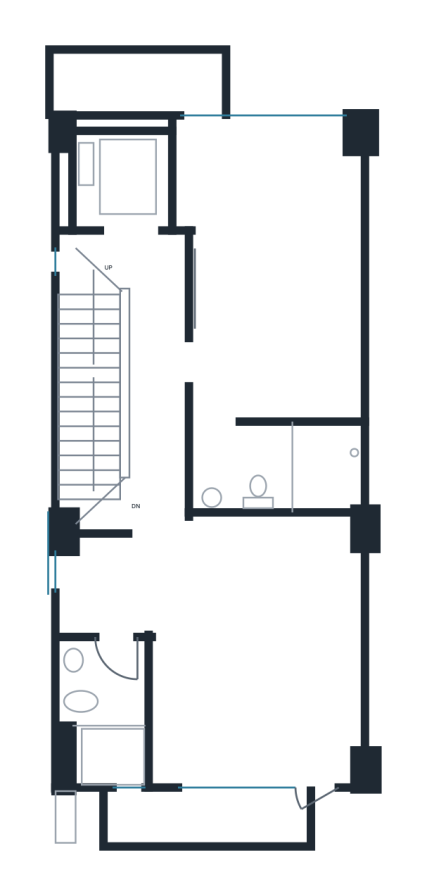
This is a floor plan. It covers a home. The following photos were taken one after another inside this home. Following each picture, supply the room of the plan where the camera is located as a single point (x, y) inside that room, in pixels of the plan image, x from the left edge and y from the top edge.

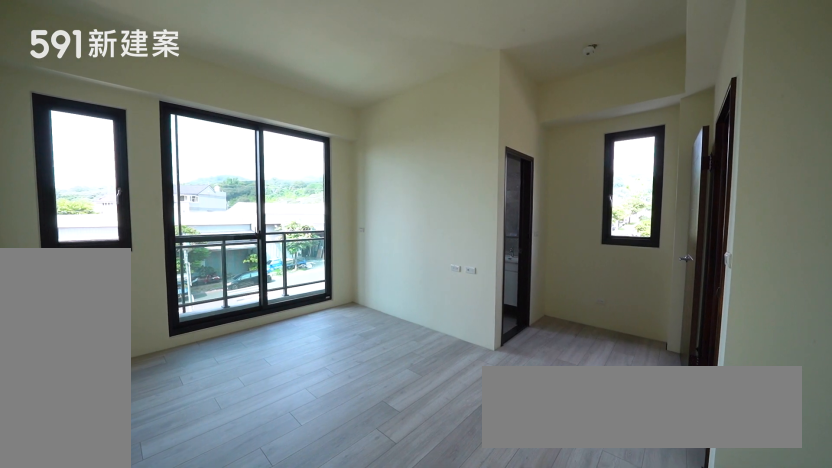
(229, 643)
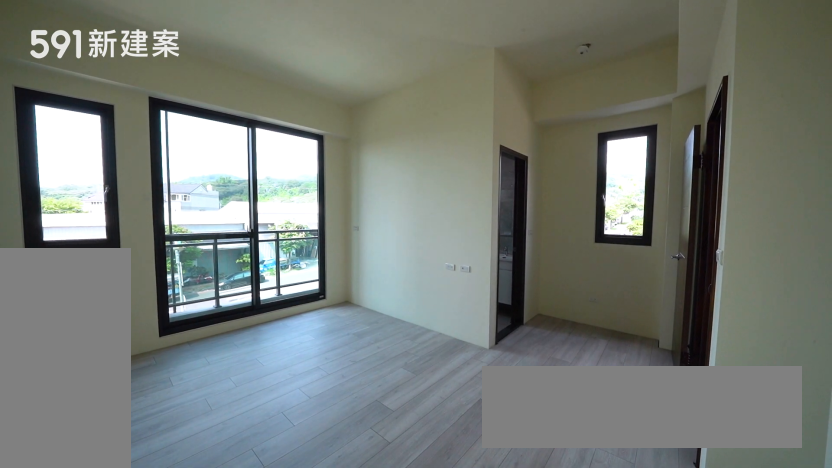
(229, 643)
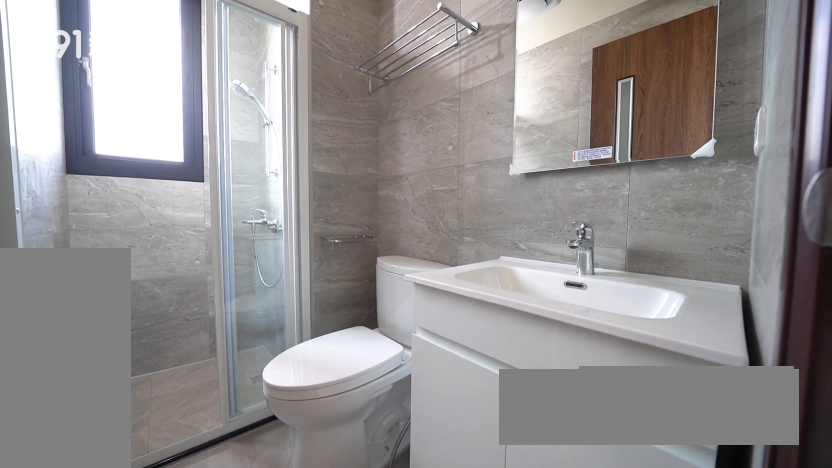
(104, 715)
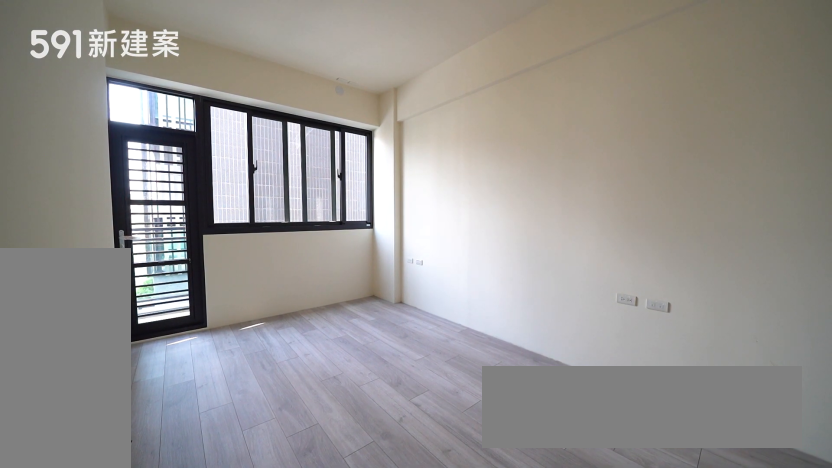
(280, 270)
